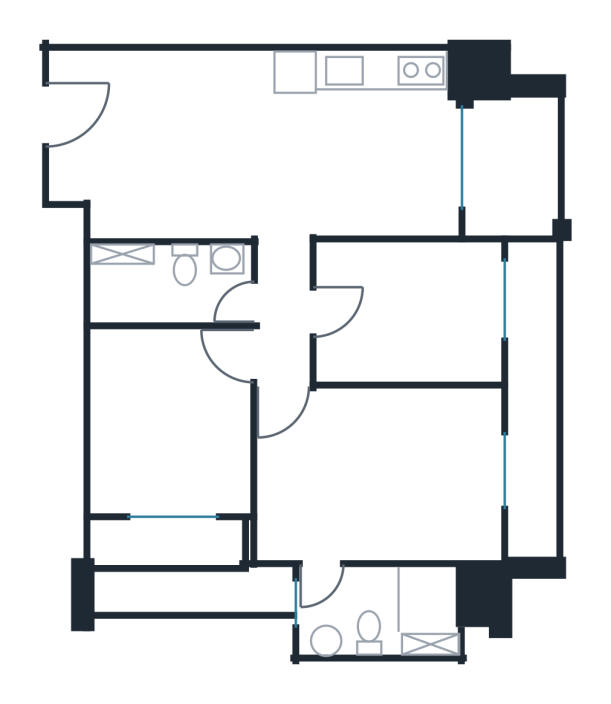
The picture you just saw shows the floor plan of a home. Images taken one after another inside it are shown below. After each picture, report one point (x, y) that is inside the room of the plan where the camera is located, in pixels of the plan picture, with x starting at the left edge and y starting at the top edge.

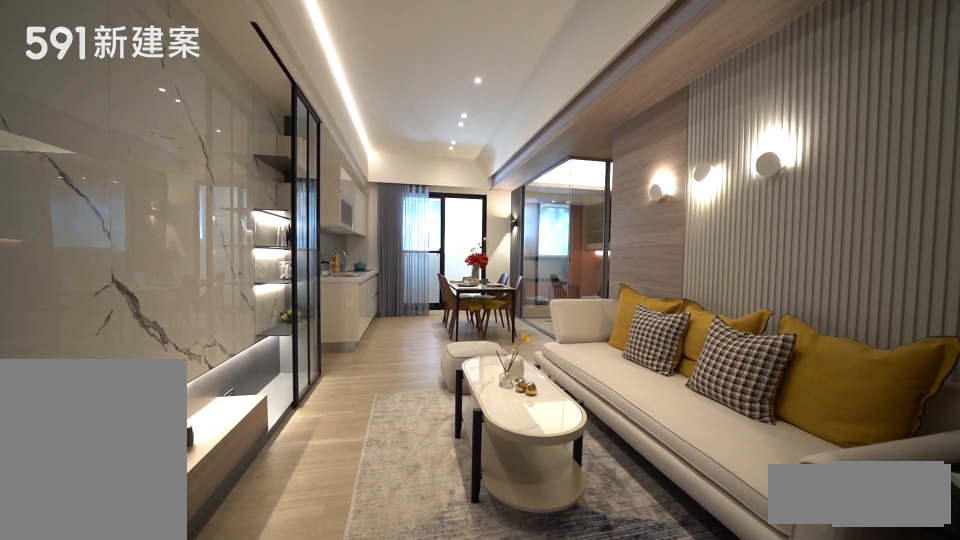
(157, 138)
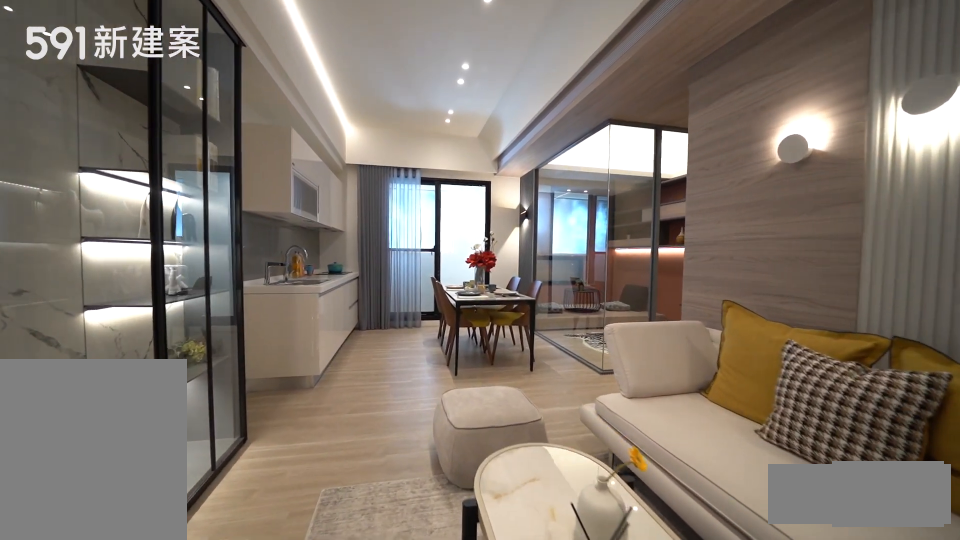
(157, 138)
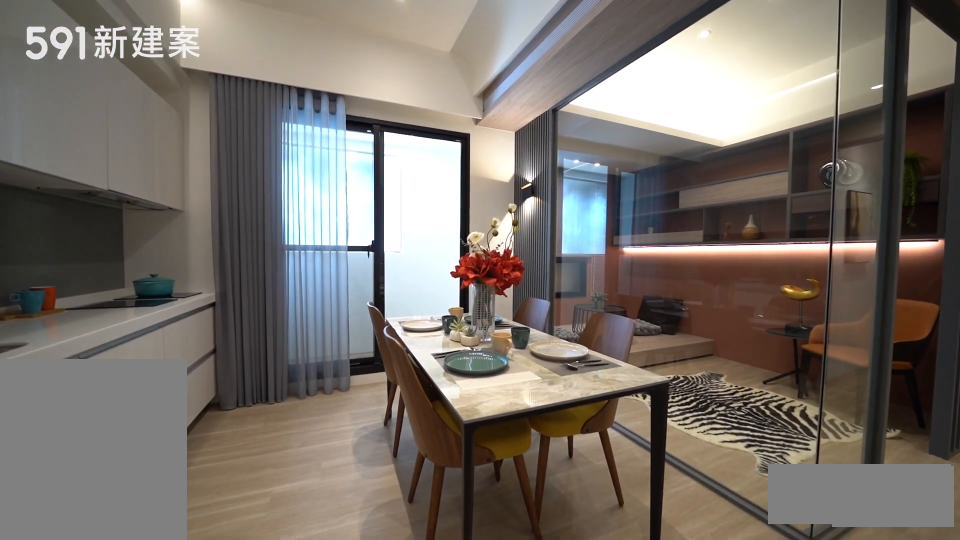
(383, 177)
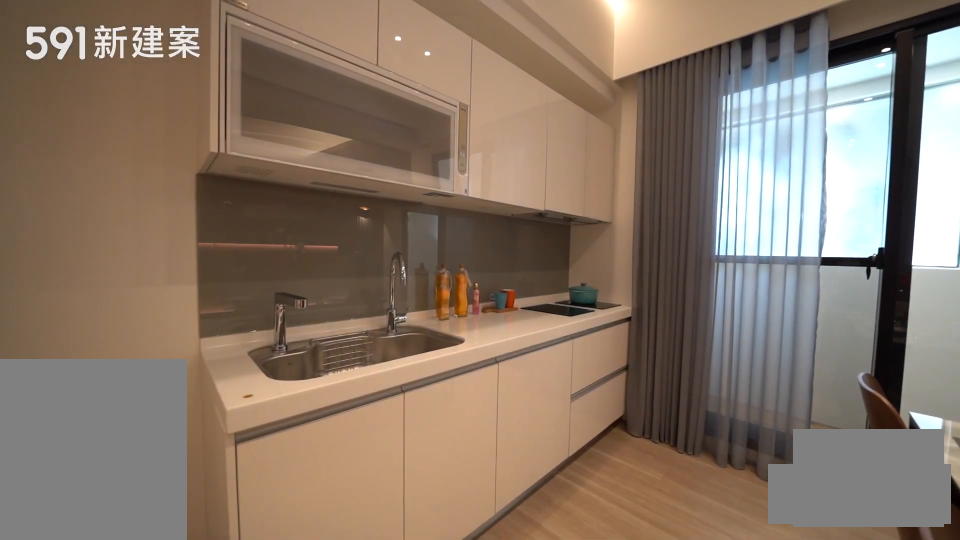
(362, 91)
